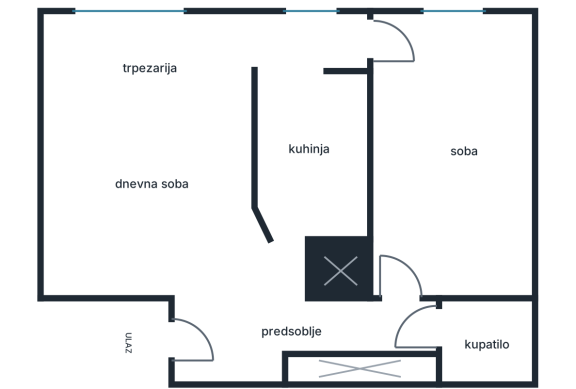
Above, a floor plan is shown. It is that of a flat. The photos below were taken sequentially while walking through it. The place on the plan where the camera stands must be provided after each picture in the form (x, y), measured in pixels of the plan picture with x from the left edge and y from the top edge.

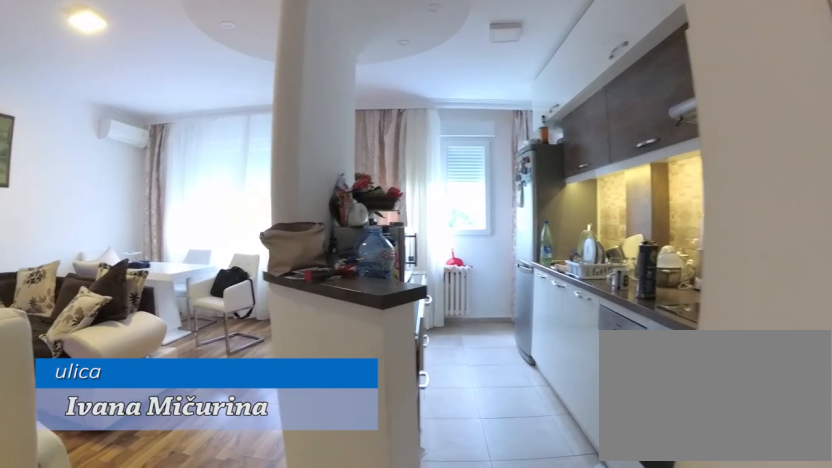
(289, 297)
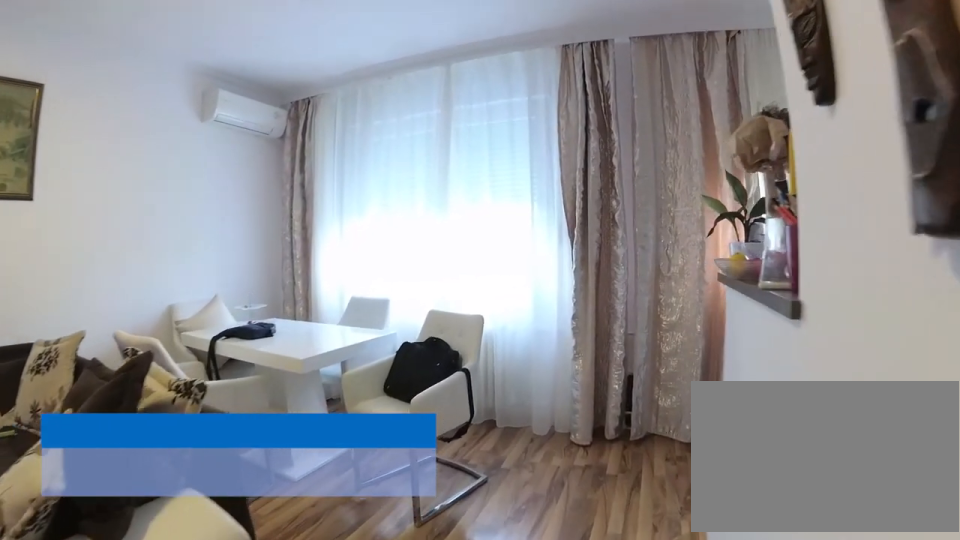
(233, 219)
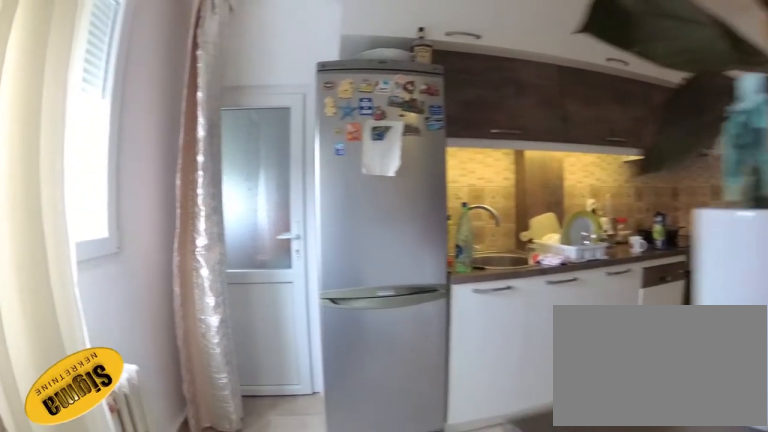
(227, 52)
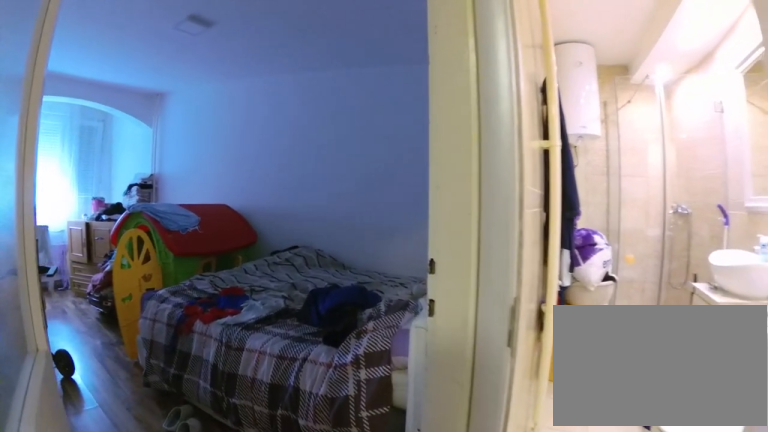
(345, 333)
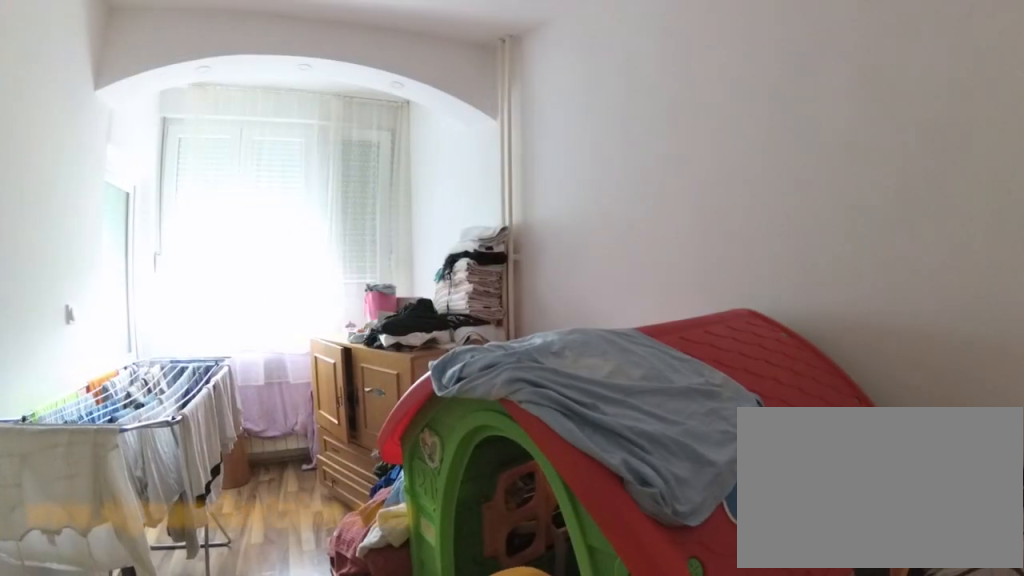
(427, 173)
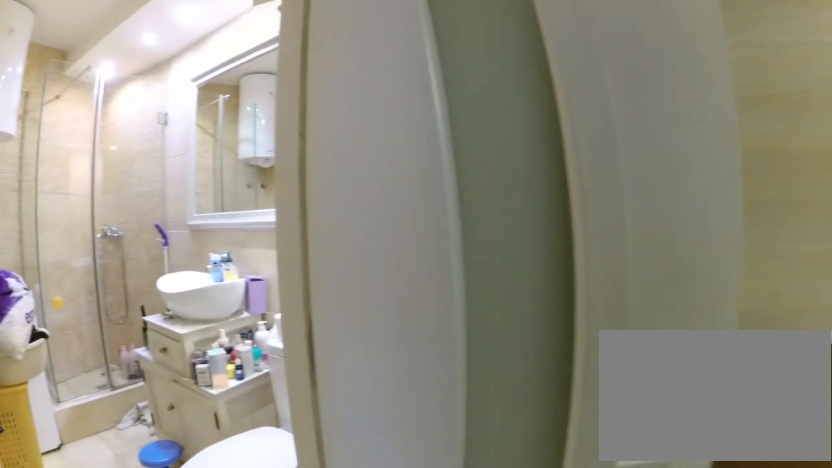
(422, 309)
